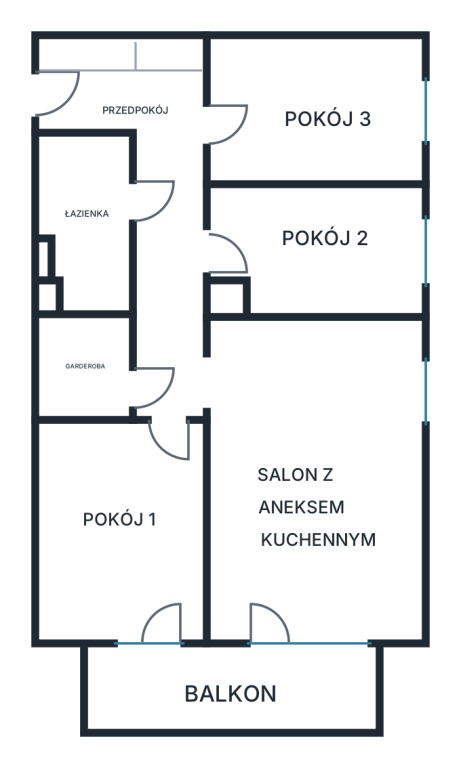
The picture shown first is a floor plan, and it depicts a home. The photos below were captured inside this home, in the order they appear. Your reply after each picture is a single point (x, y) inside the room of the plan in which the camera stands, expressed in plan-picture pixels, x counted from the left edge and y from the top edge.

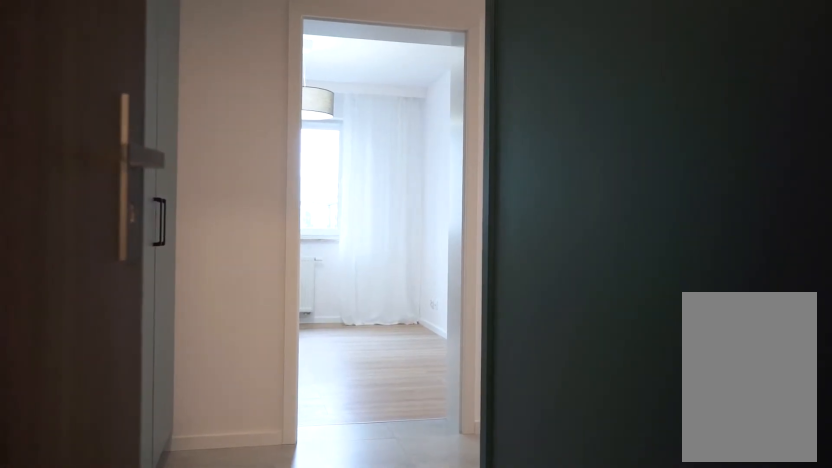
(152, 188)
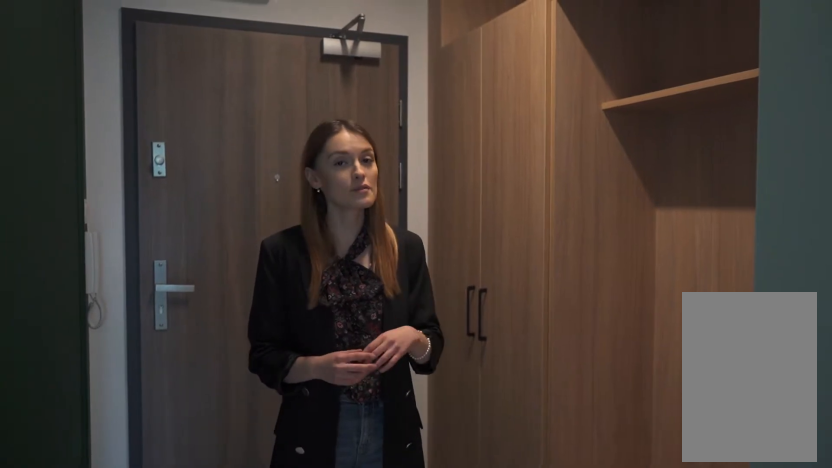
(152, 188)
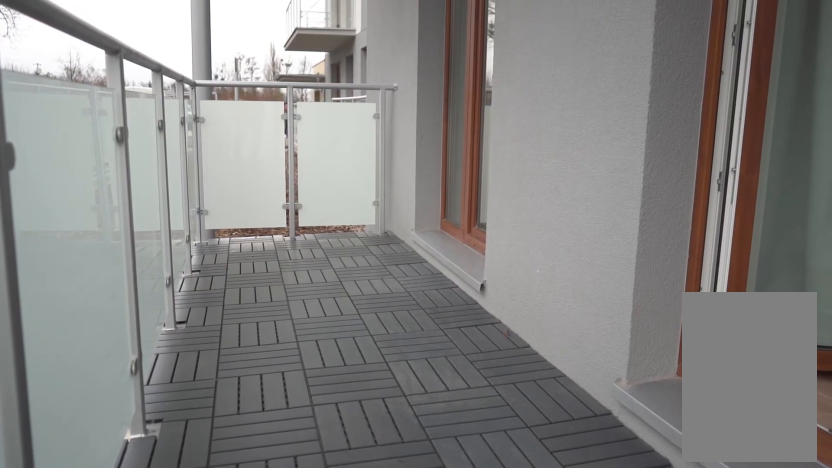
(232, 687)
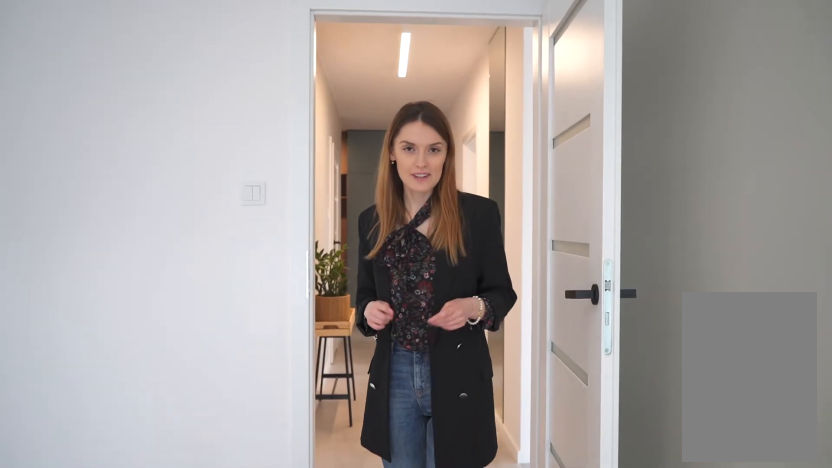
(117, 531)
